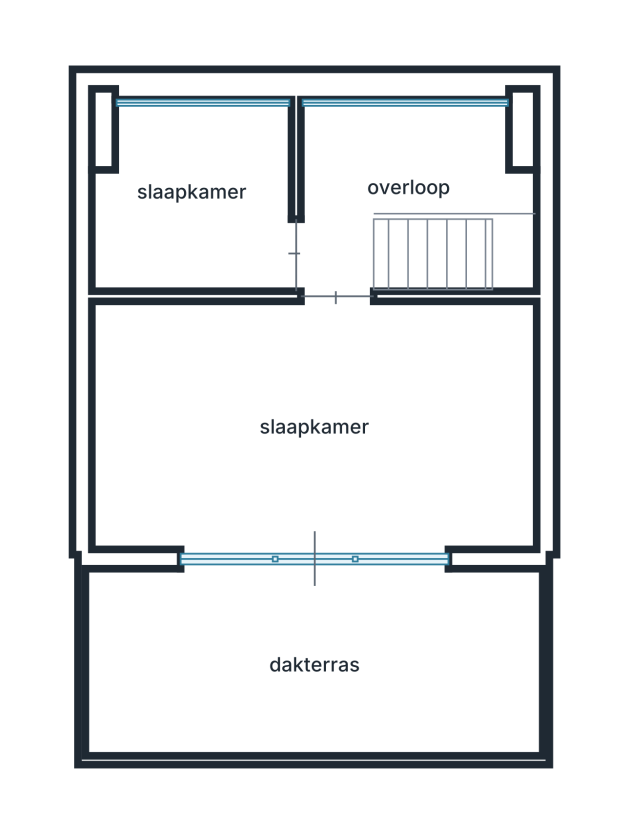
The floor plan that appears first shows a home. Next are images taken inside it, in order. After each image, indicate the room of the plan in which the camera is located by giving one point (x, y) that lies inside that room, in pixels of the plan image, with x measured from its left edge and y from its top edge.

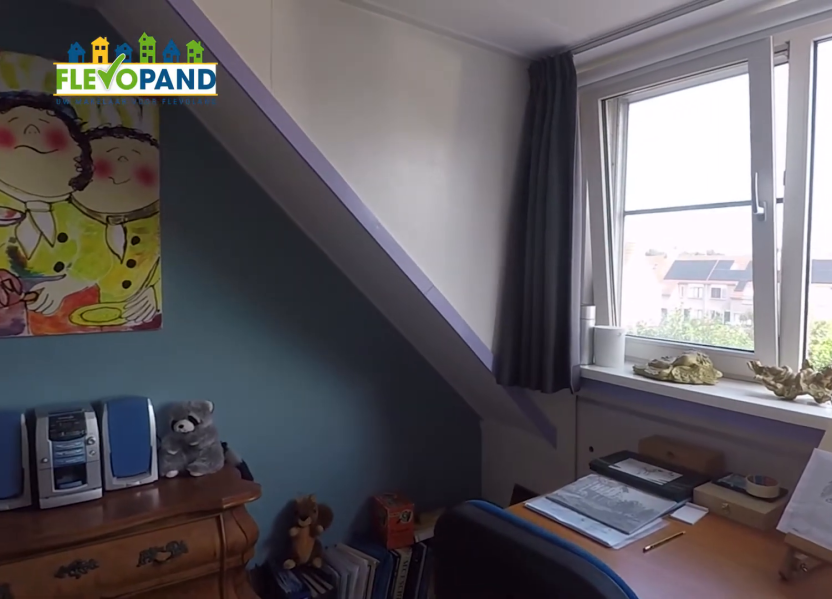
(197, 201)
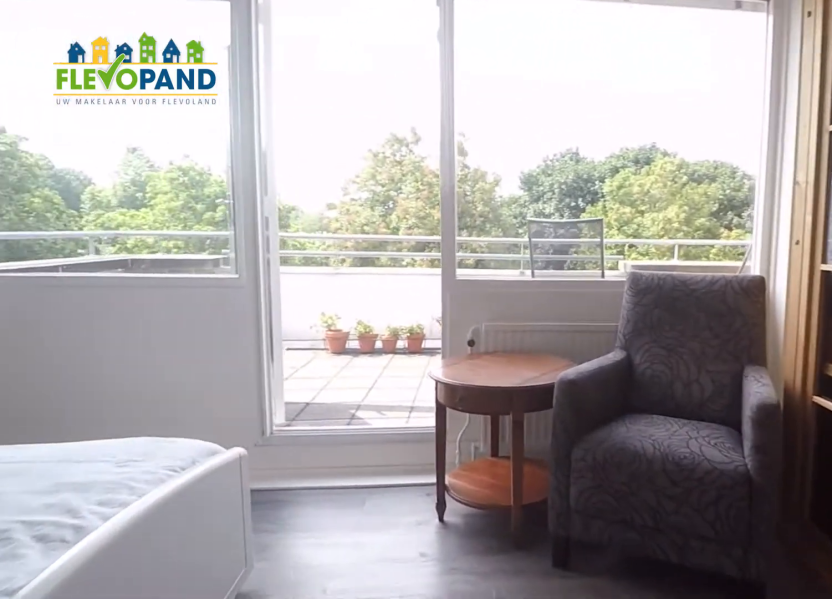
(313, 426)
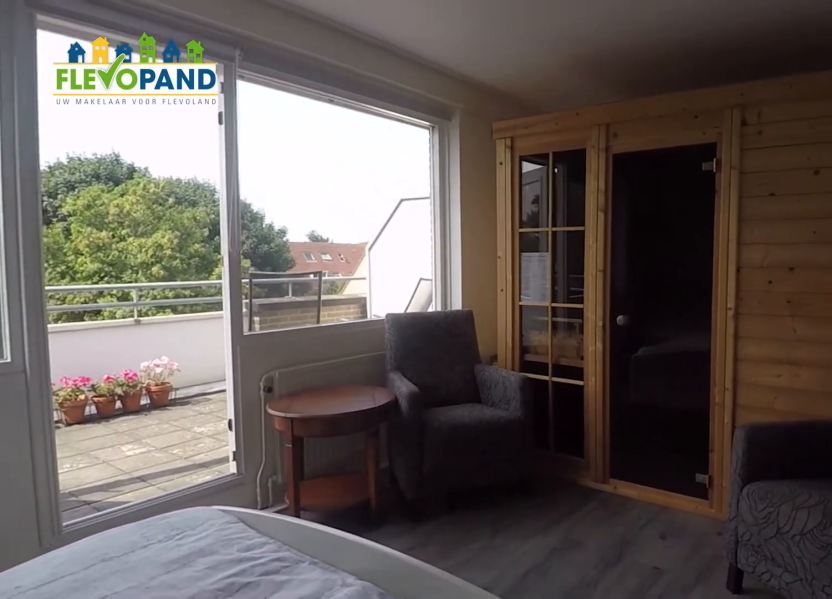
(313, 426)
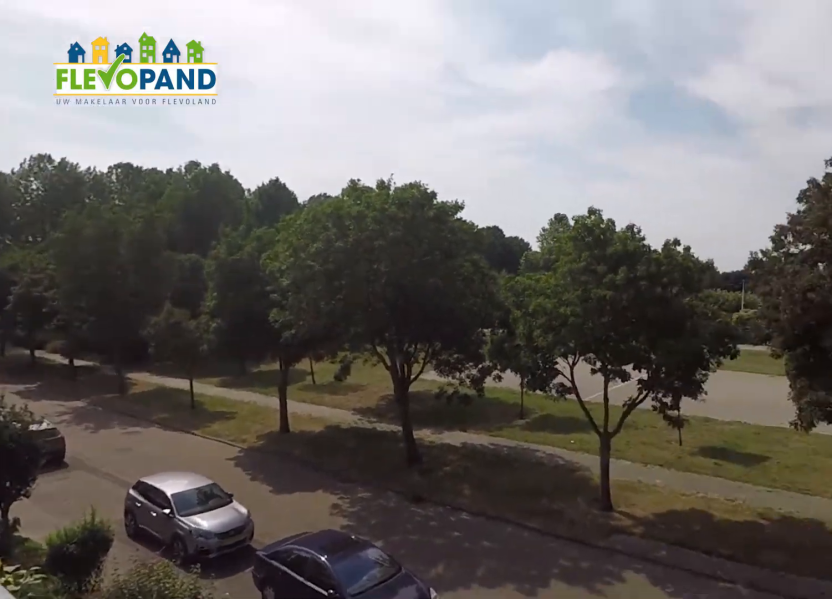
(313, 663)
